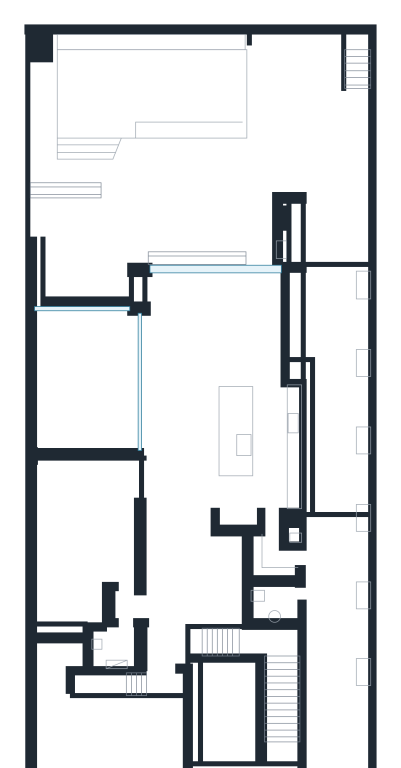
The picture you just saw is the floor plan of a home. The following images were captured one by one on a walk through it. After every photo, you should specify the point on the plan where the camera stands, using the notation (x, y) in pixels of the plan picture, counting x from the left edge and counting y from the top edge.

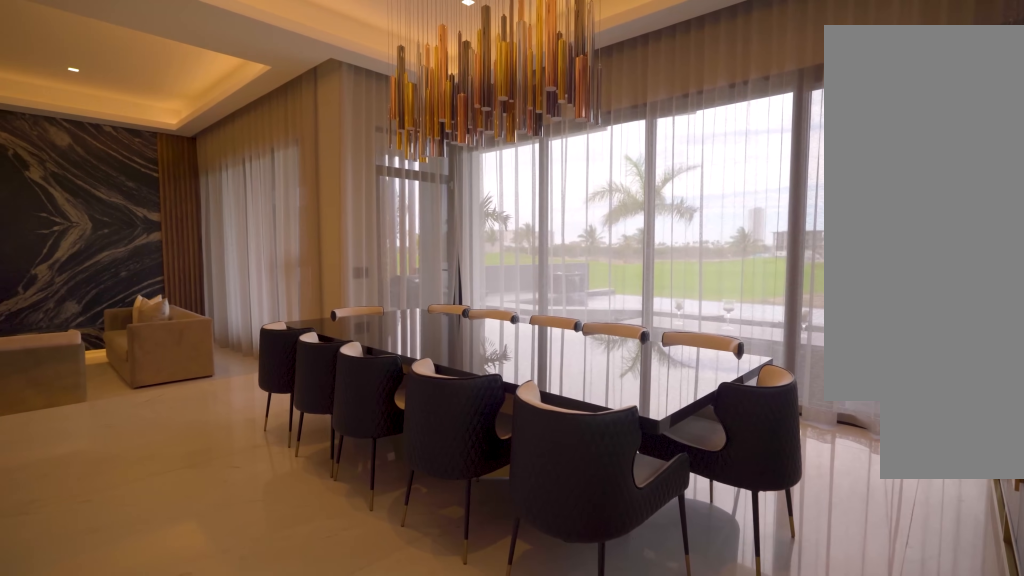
(246, 367)
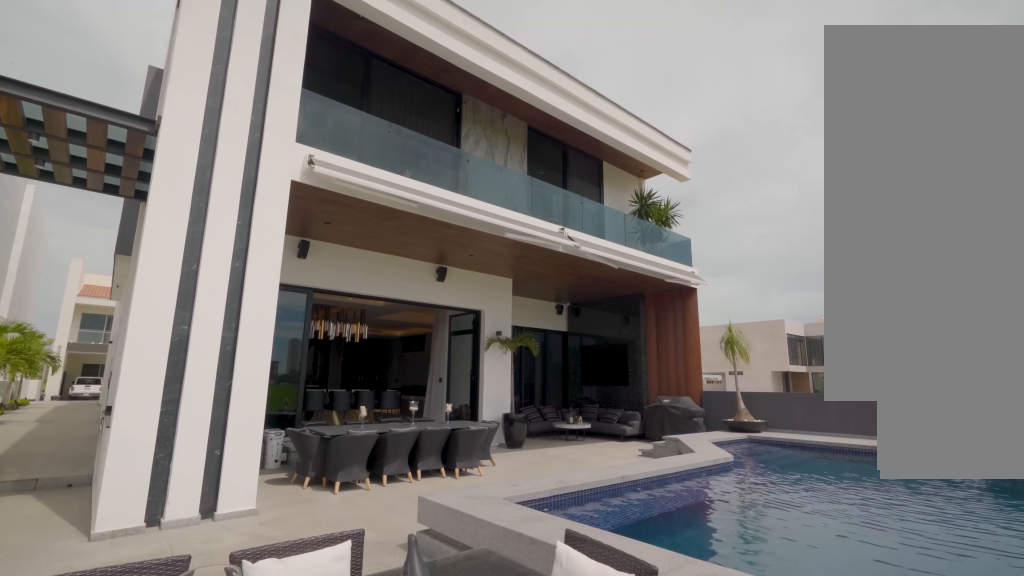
(317, 100)
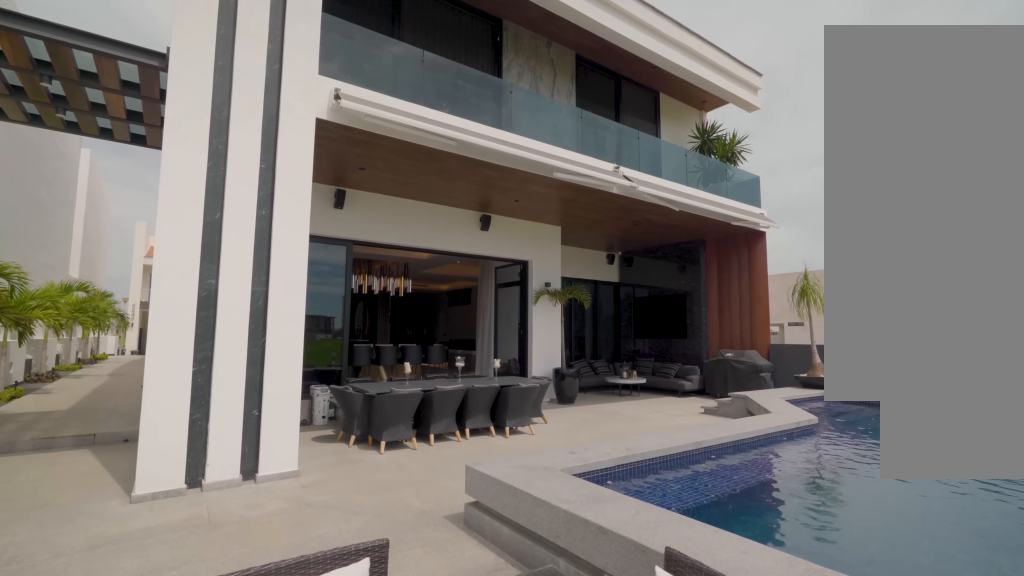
(291, 100)
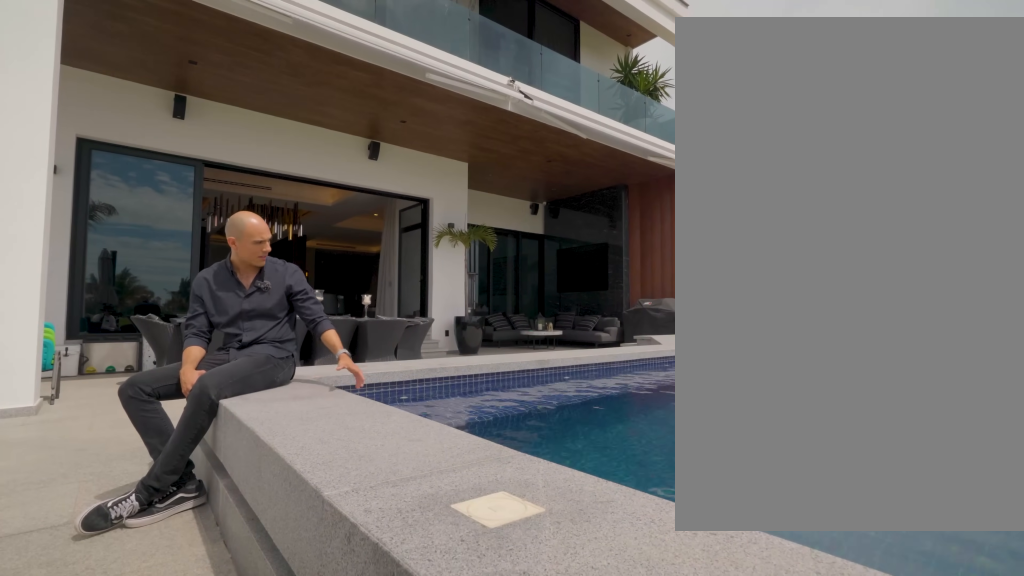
(277, 97)
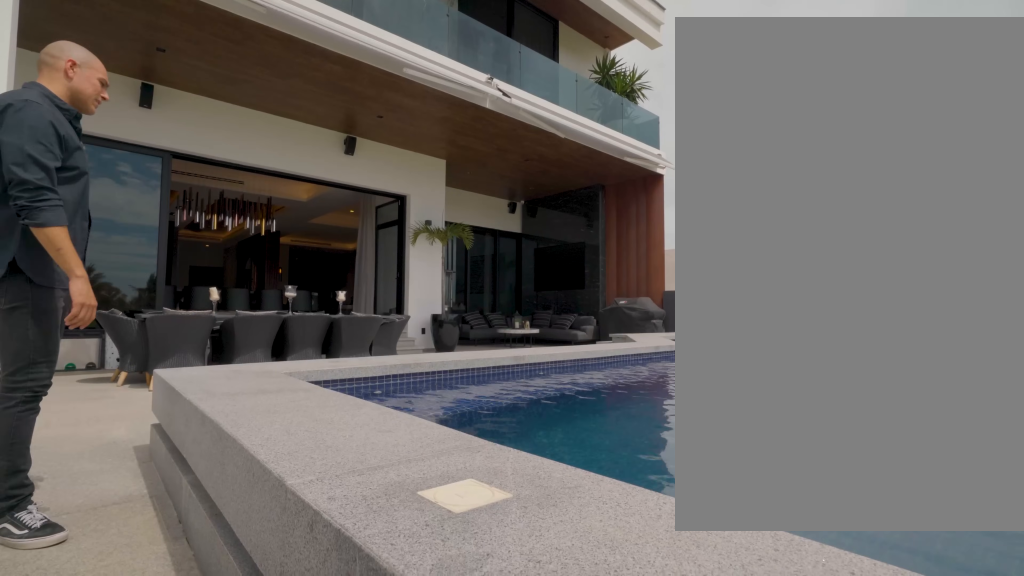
(277, 97)
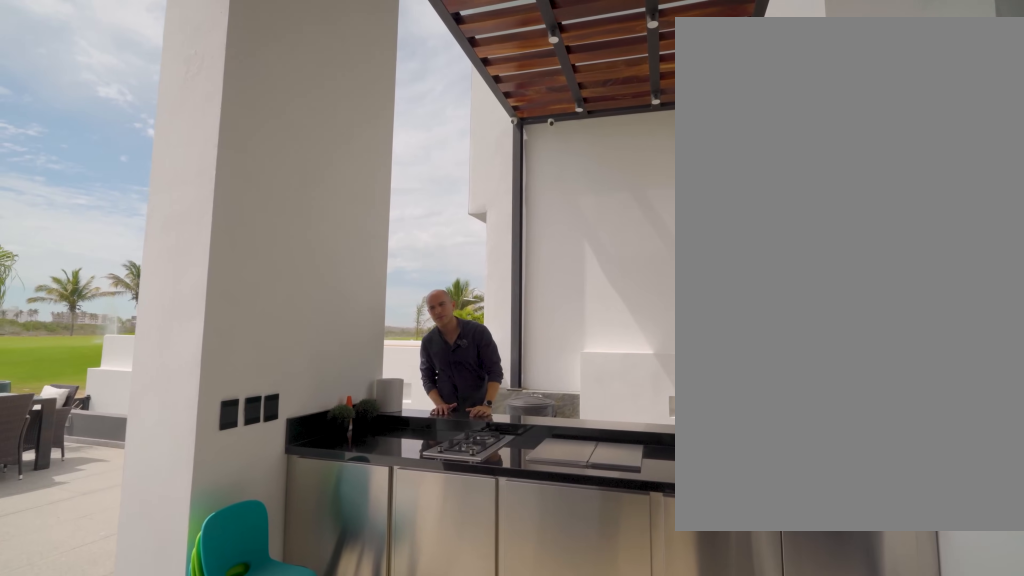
(251, 237)
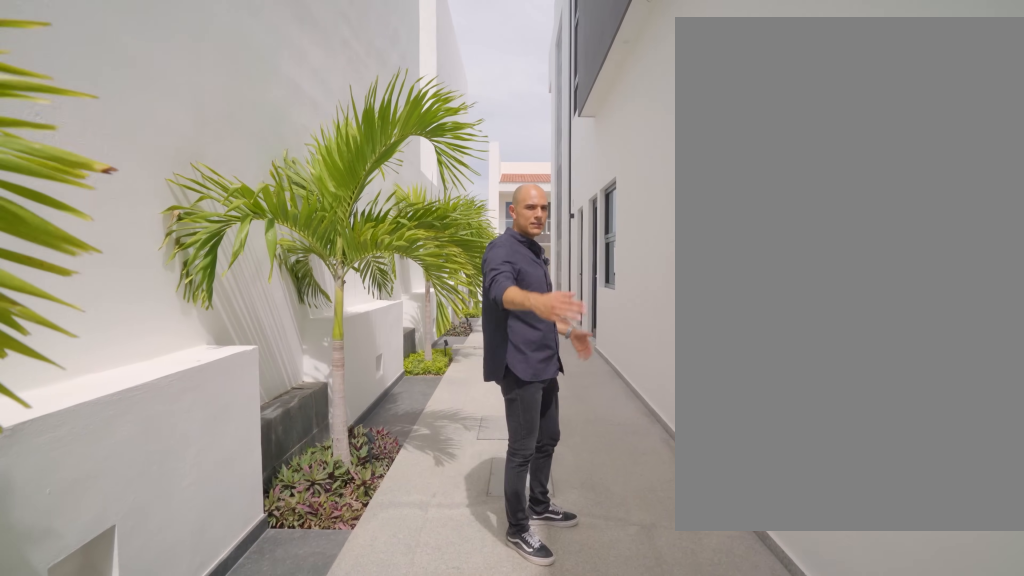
(339, 491)
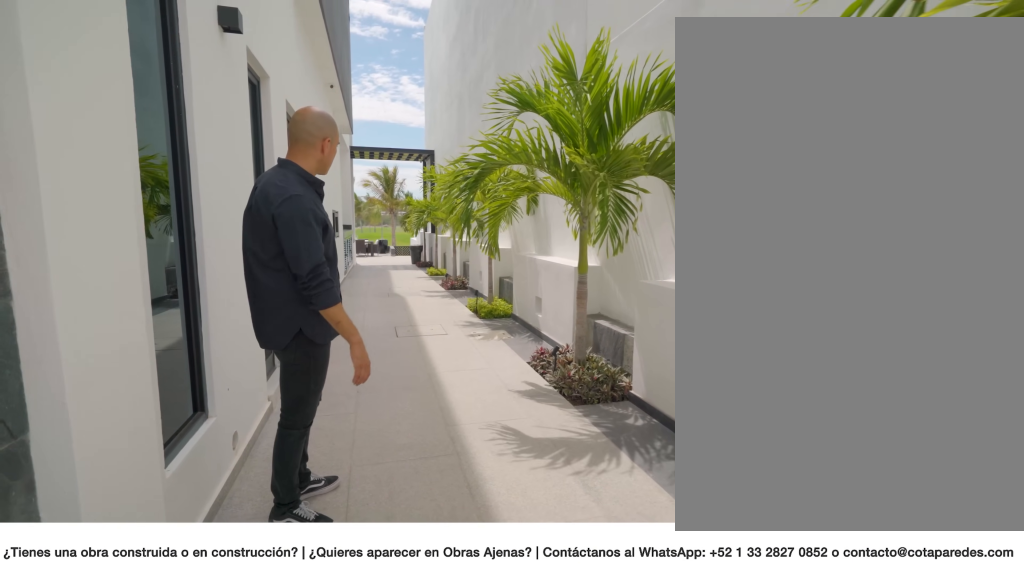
(332, 703)
